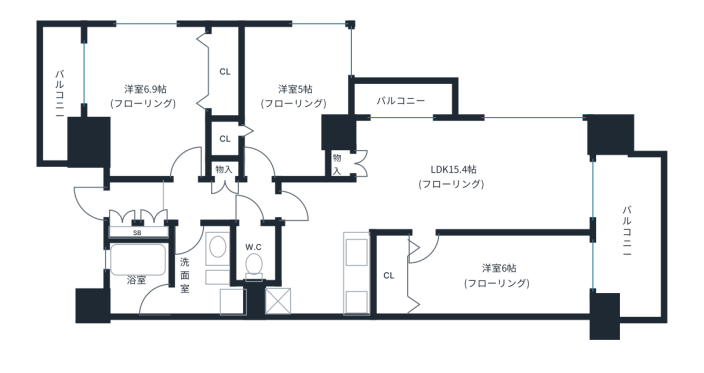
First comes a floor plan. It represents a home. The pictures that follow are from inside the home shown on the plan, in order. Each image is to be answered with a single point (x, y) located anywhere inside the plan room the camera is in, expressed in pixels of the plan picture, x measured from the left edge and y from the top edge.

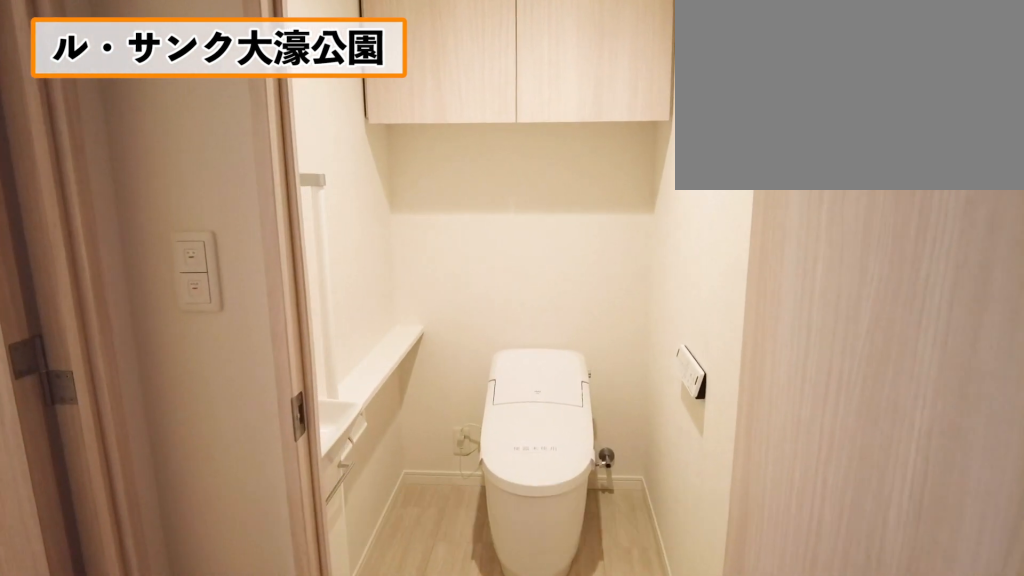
(257, 258)
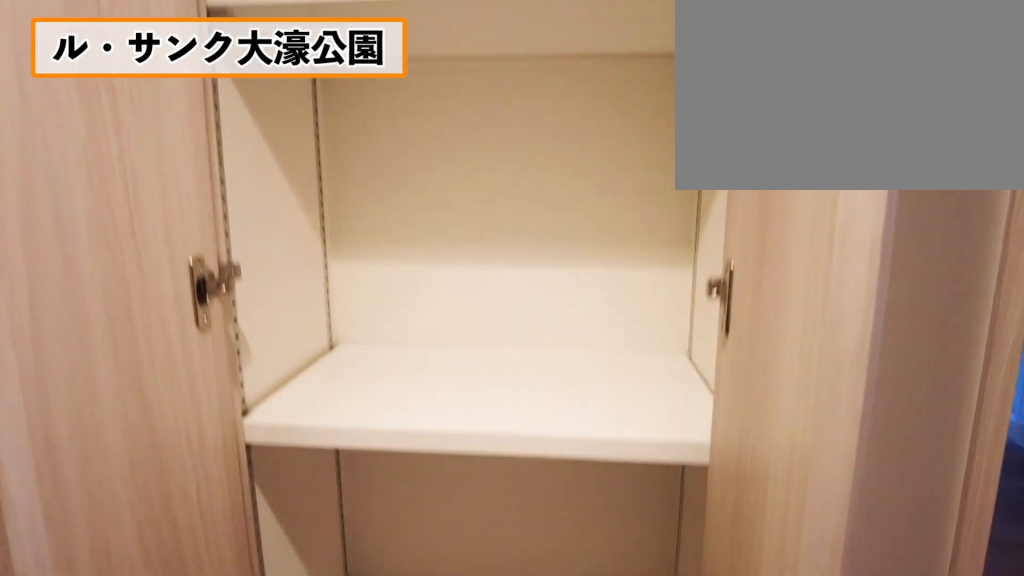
(224, 197)
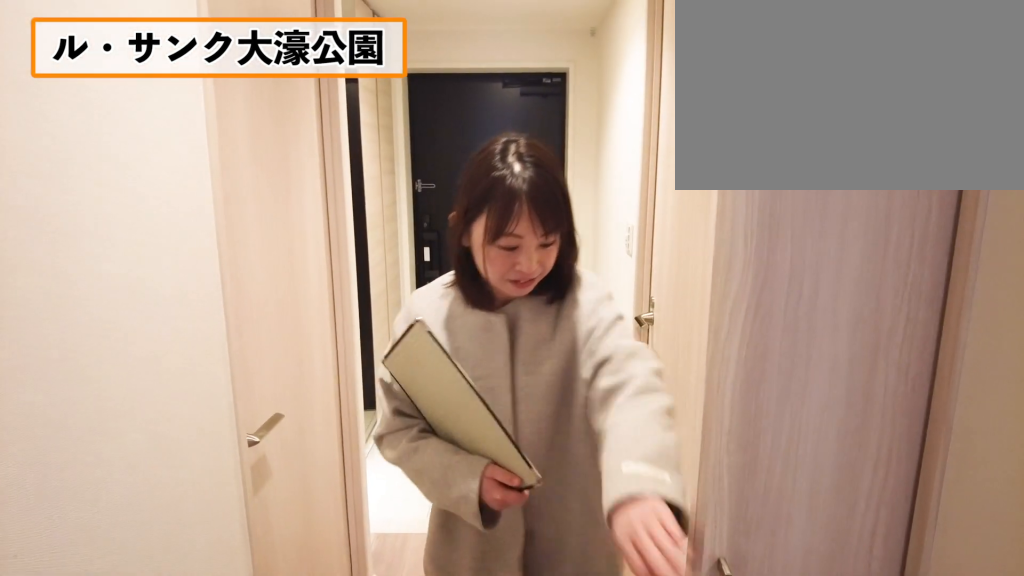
(224, 197)
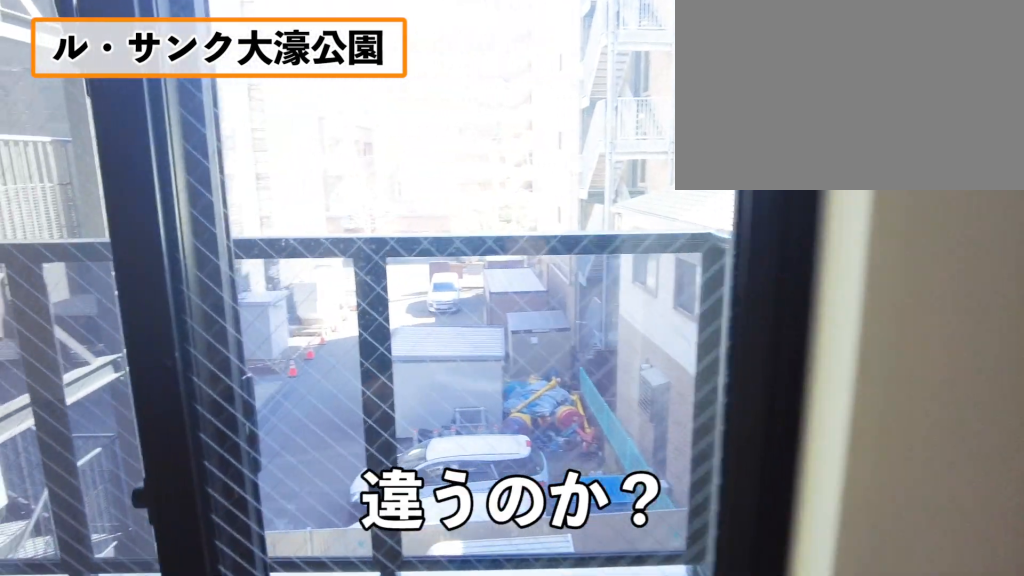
(146, 94)
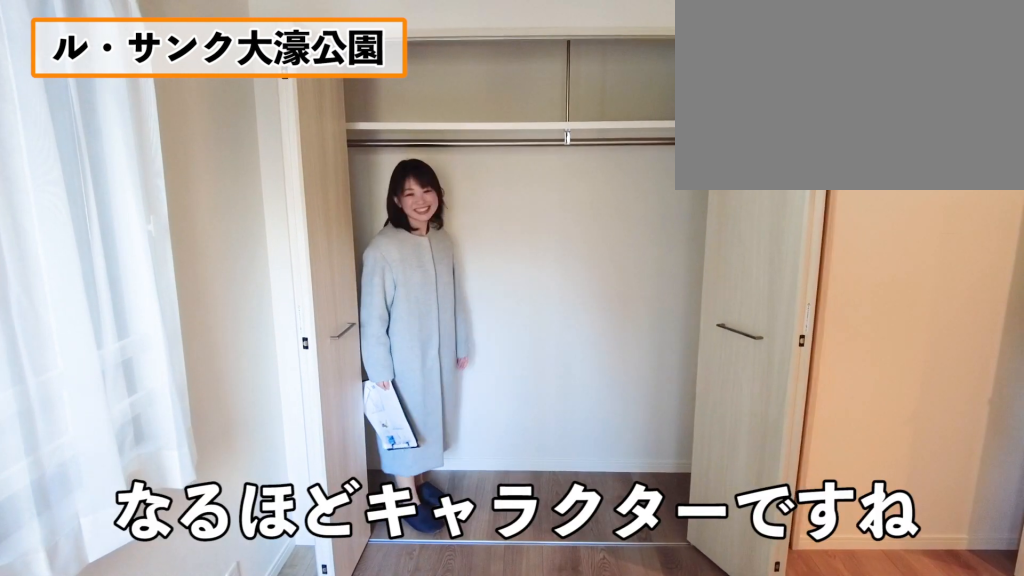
(146, 94)
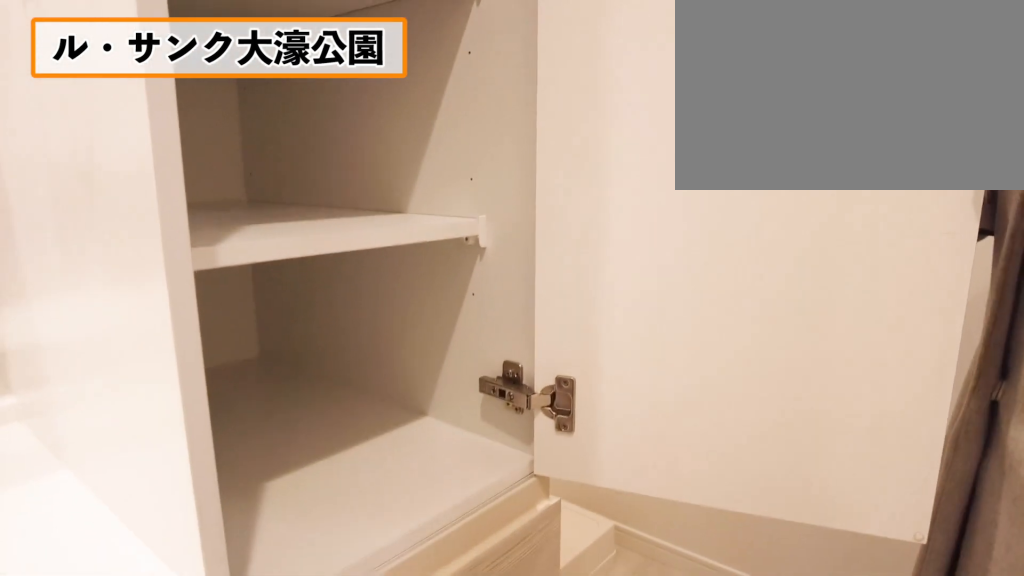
(195, 259)
